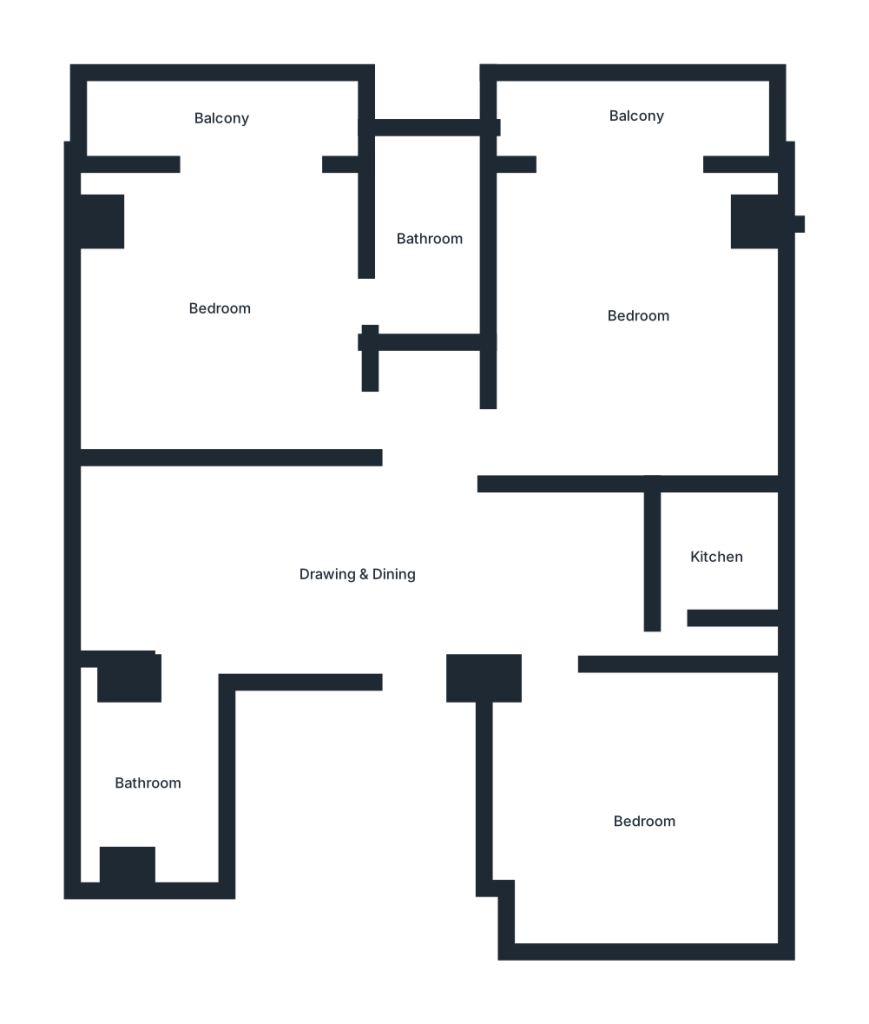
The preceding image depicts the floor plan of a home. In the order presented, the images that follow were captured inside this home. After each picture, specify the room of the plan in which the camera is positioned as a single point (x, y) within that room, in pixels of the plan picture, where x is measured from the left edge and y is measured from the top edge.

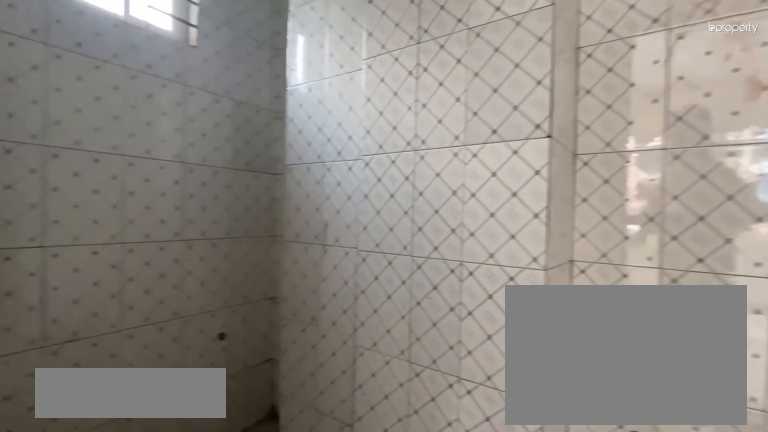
(435, 238)
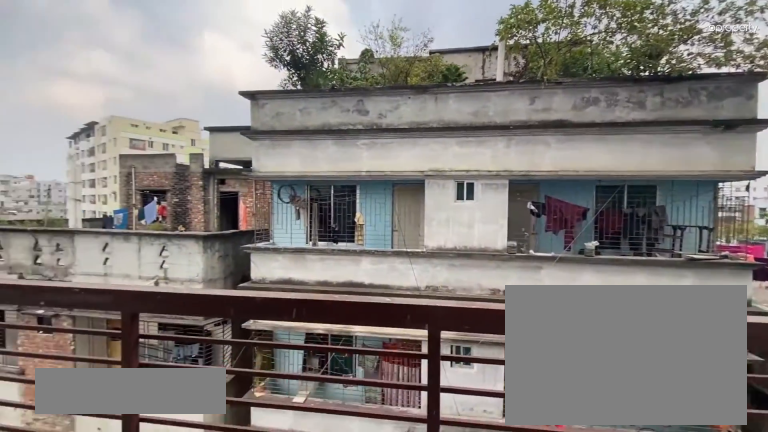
(222, 115)
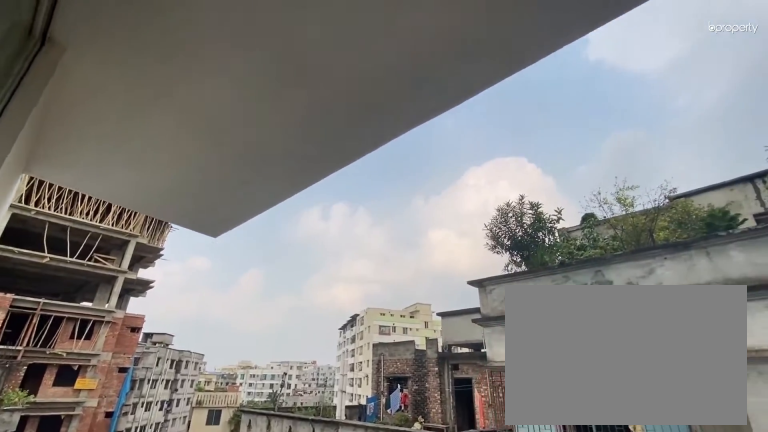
(222, 115)
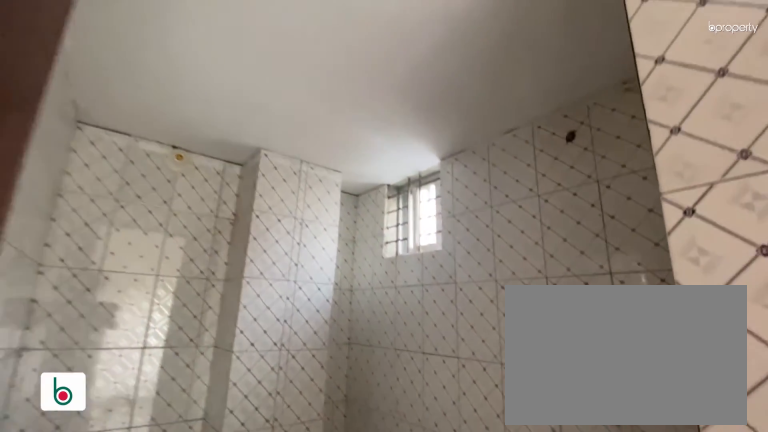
(151, 783)
